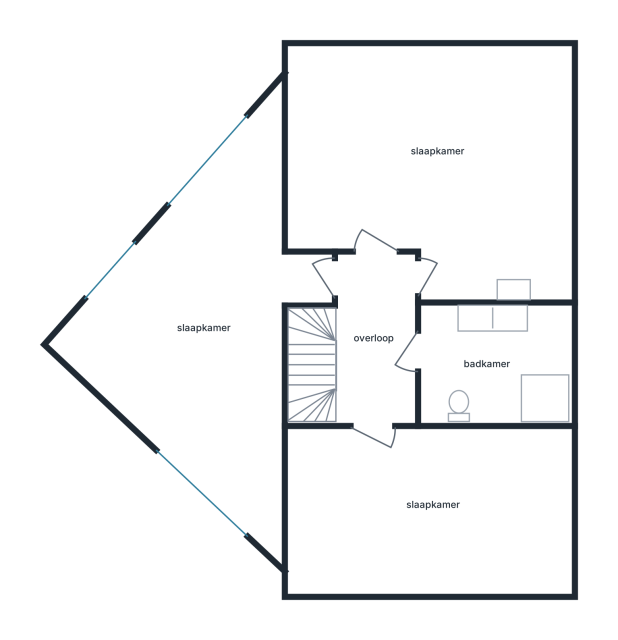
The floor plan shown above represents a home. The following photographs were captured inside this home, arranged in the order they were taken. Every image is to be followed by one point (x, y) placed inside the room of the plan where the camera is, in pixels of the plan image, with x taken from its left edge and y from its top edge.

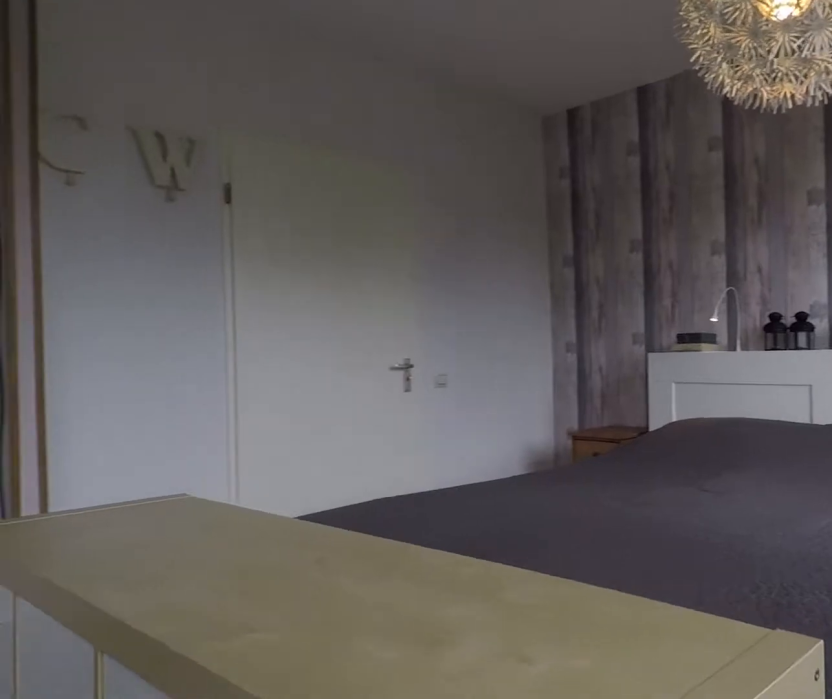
(567, 175)
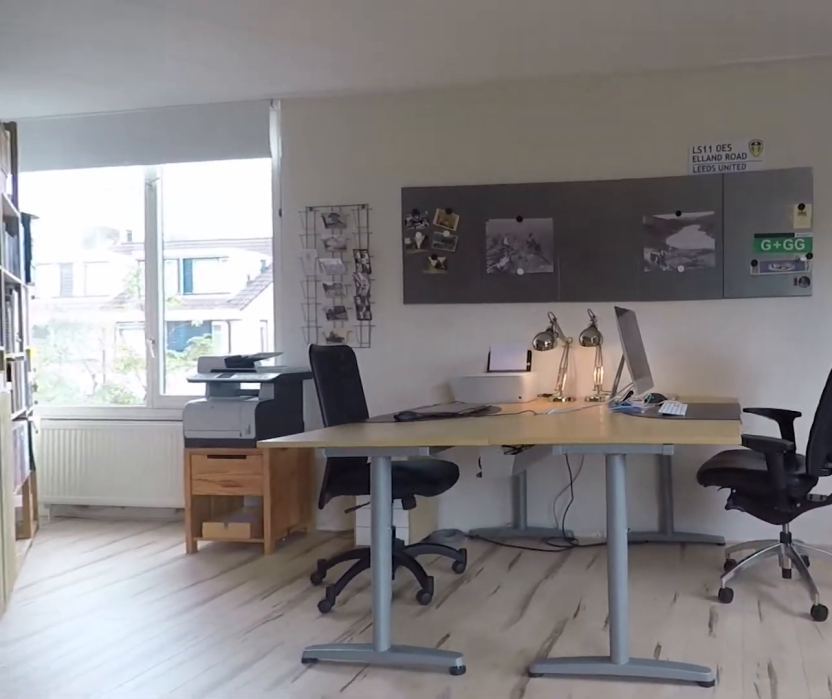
(214, 437)
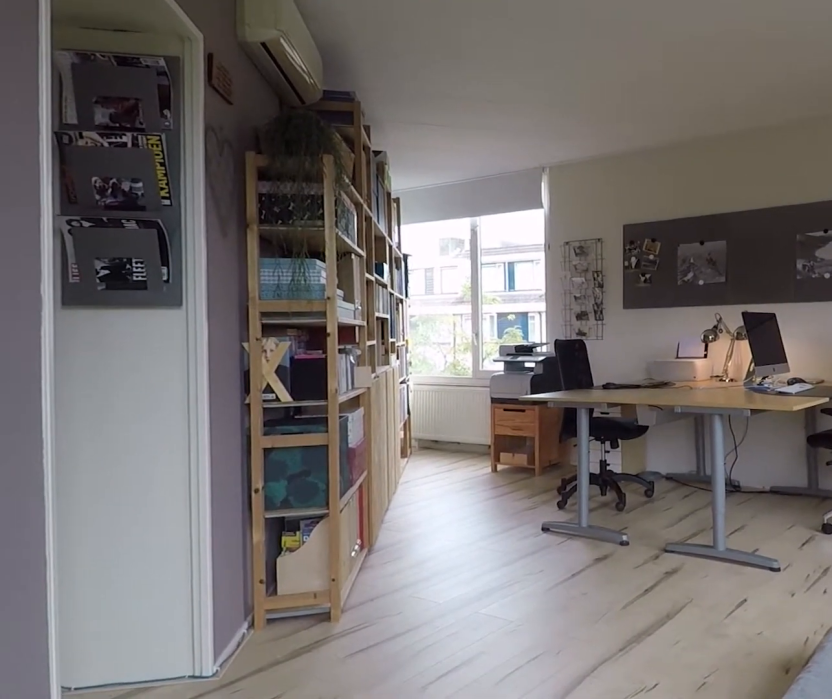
(214, 437)
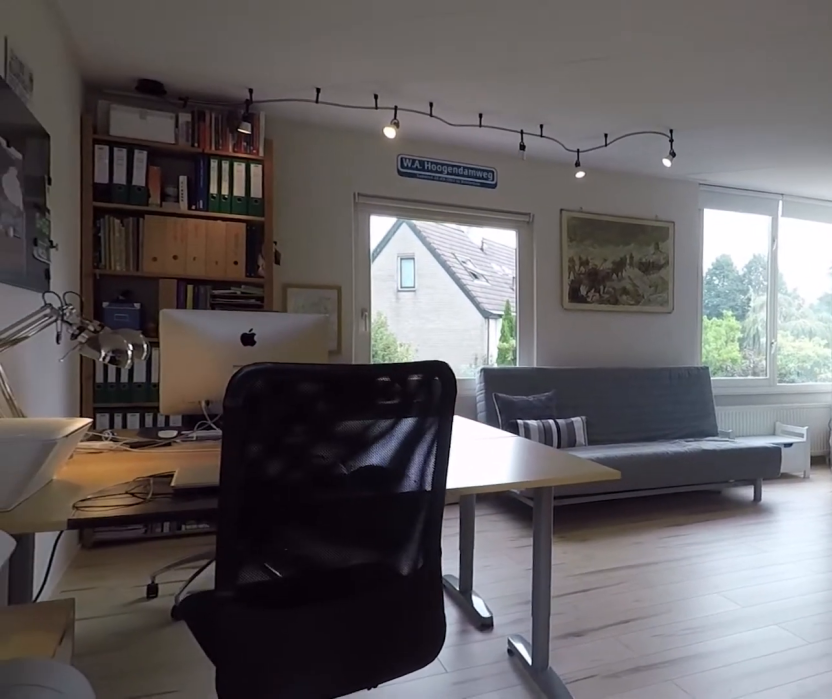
(214, 437)
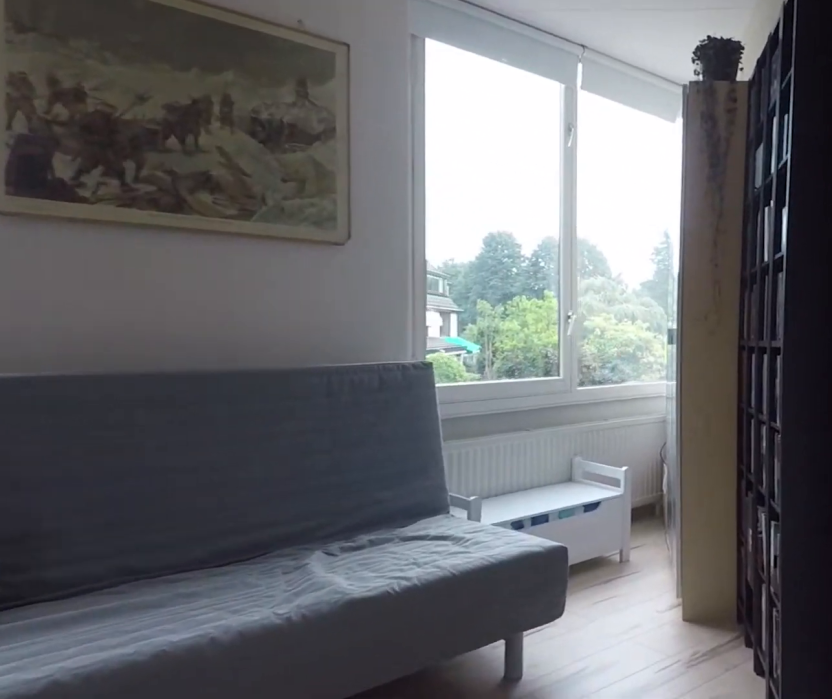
(214, 437)
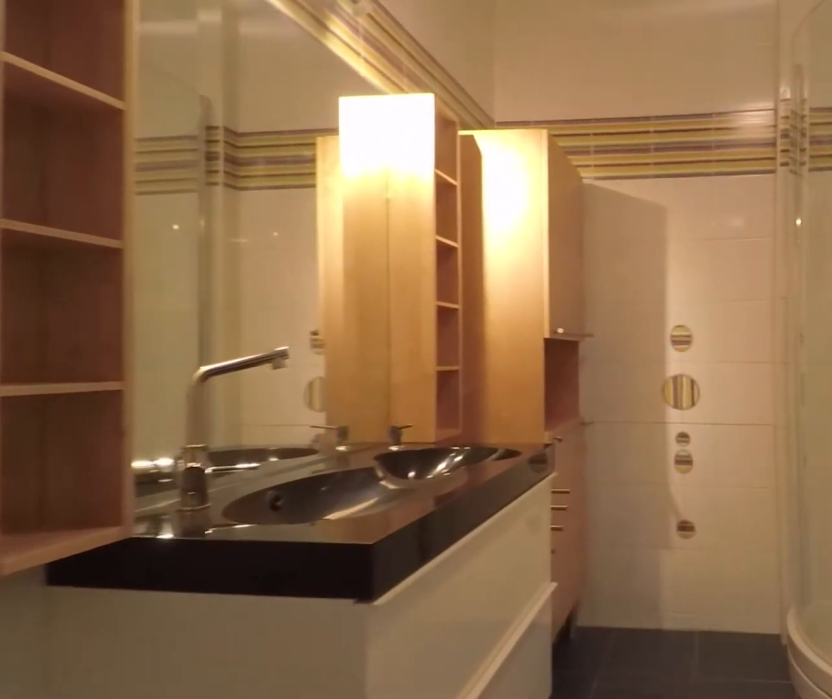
(496, 363)
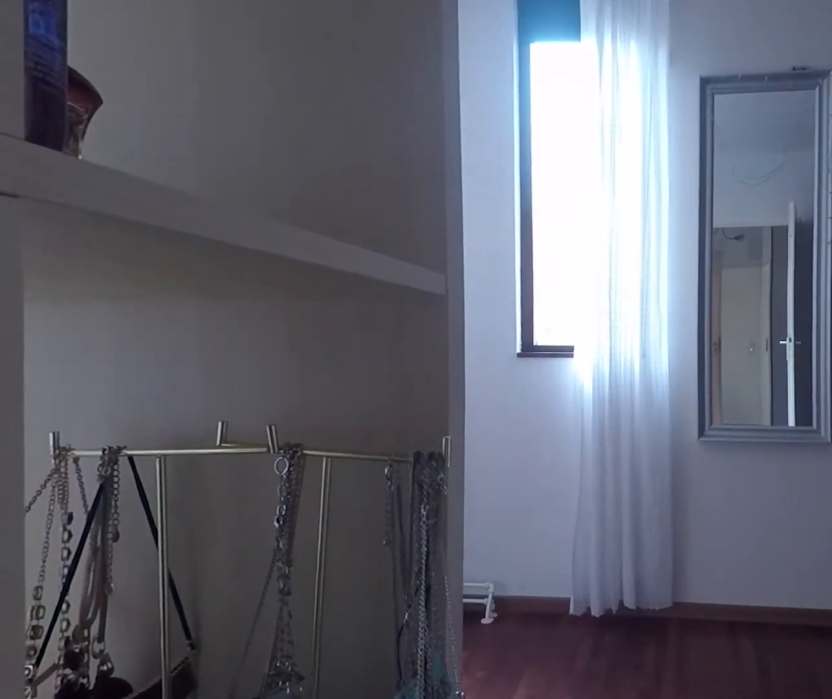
(429, 510)
